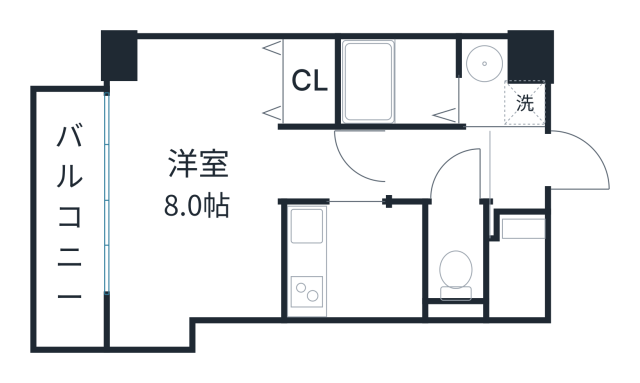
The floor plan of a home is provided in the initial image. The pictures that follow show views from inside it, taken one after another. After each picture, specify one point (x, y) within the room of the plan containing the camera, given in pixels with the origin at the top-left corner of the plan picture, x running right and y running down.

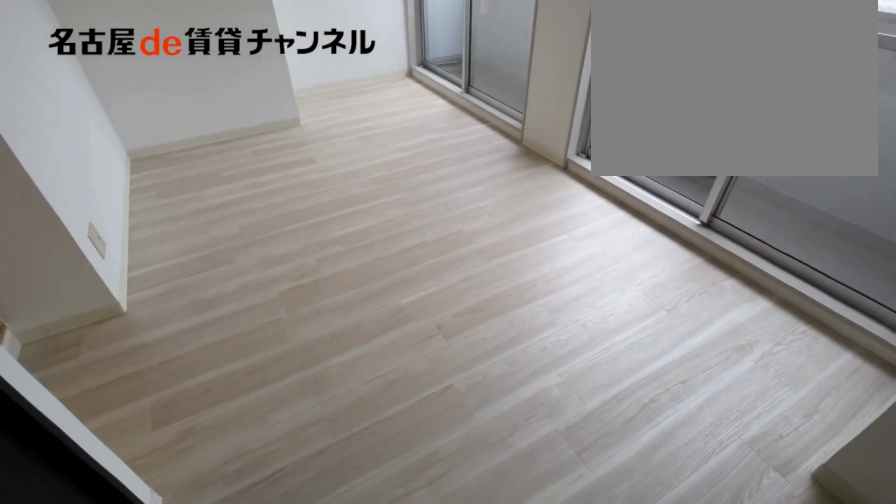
(212, 184)
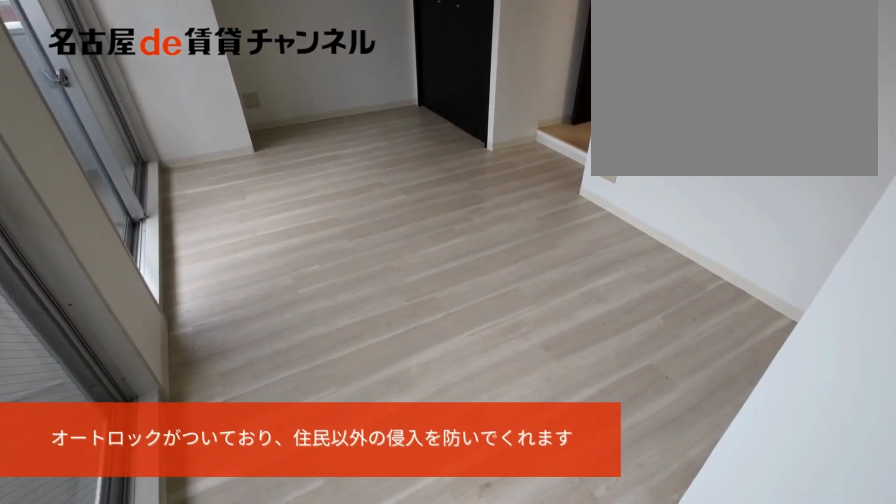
(212, 184)
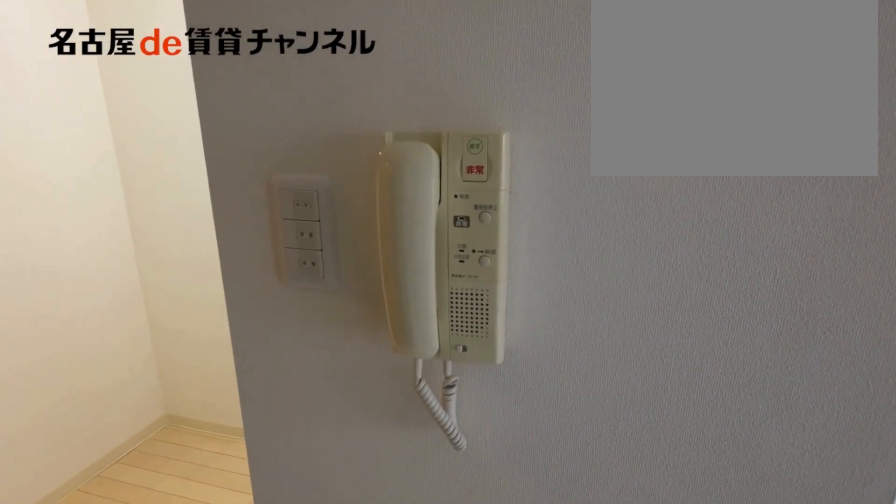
(332, 165)
